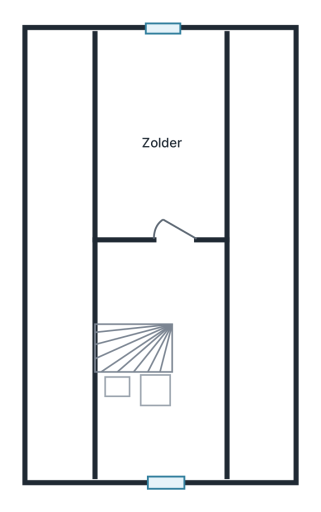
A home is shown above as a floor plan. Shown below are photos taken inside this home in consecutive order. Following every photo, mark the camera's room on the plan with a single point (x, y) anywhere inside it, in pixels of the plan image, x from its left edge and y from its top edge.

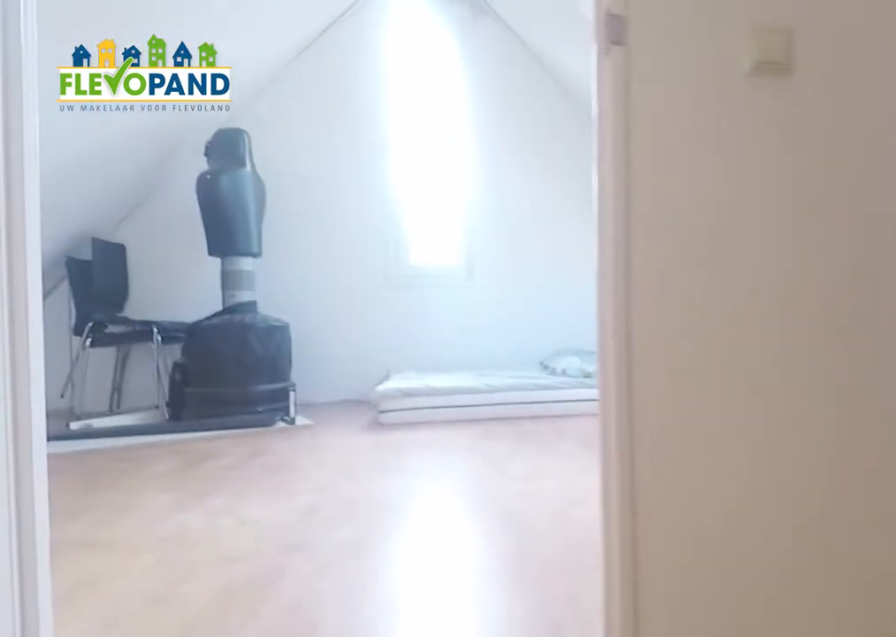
(164, 366)
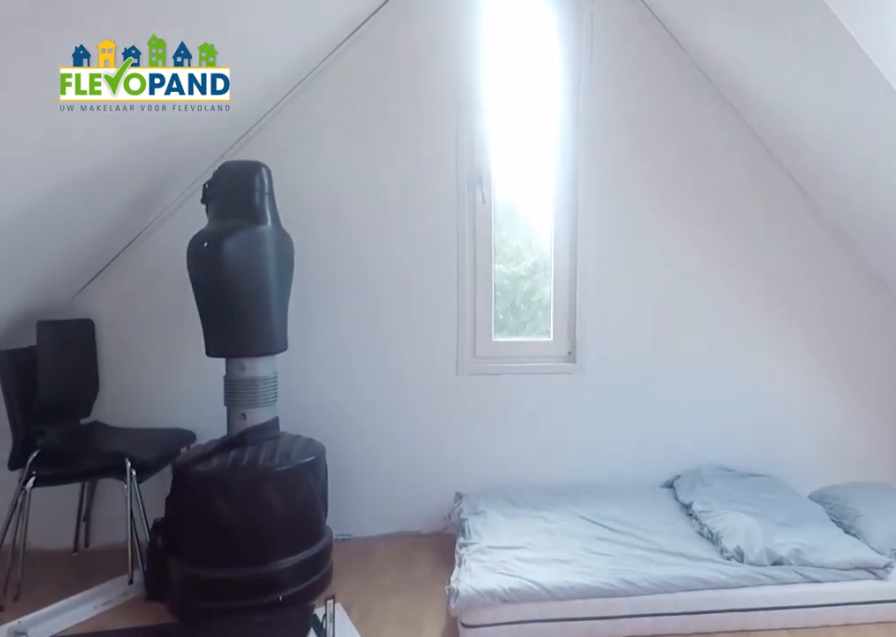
(162, 137)
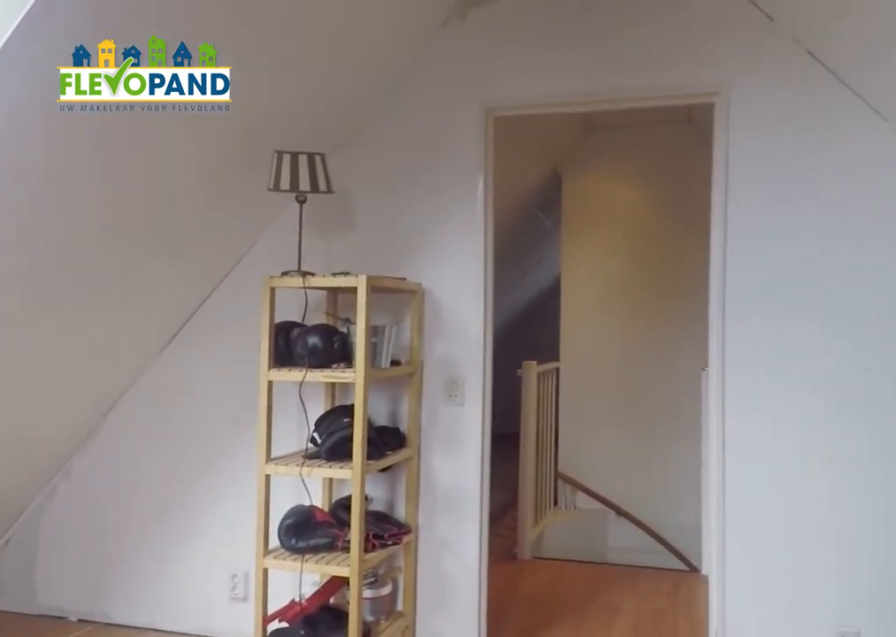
(162, 137)
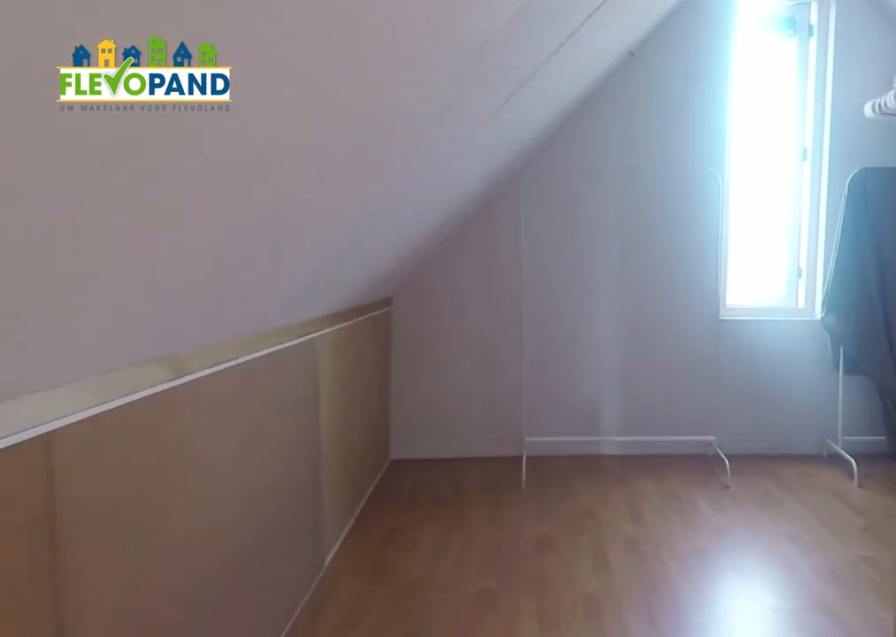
(165, 361)
